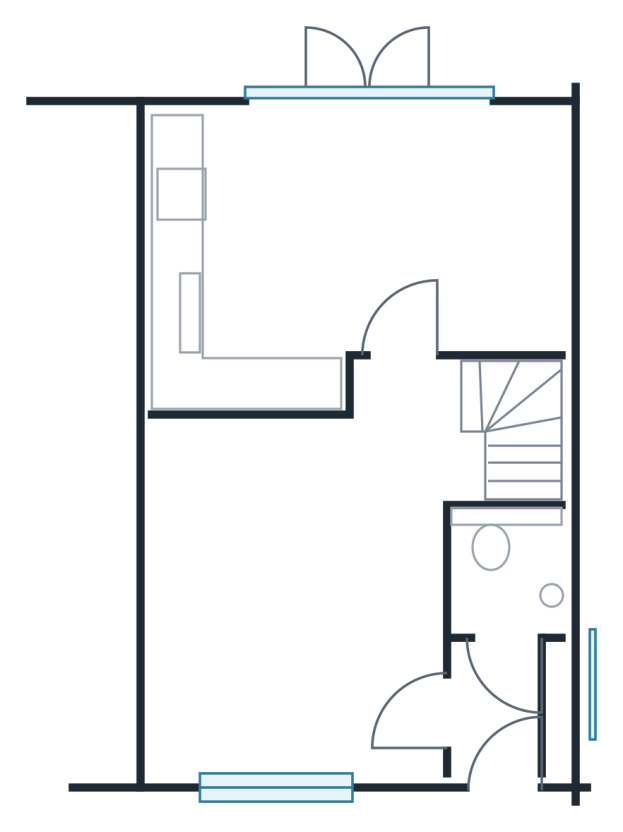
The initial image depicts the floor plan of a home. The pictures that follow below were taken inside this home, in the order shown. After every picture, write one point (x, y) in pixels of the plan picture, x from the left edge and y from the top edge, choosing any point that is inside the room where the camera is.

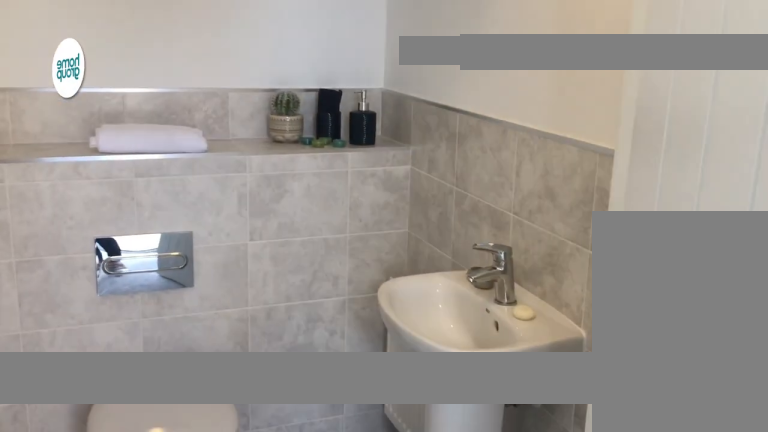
(507, 571)
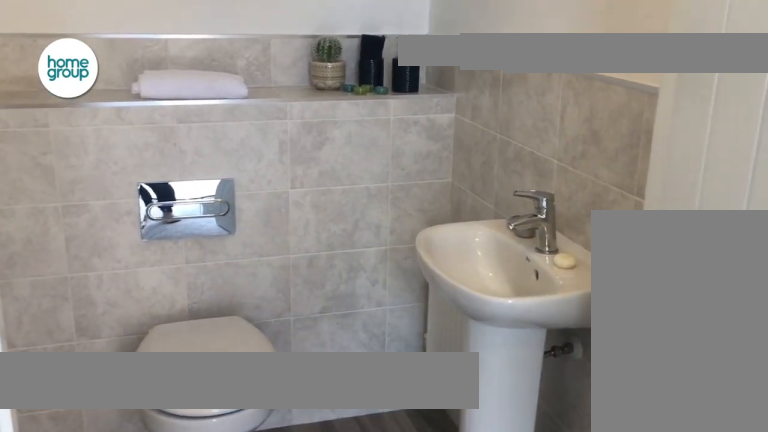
(507, 571)
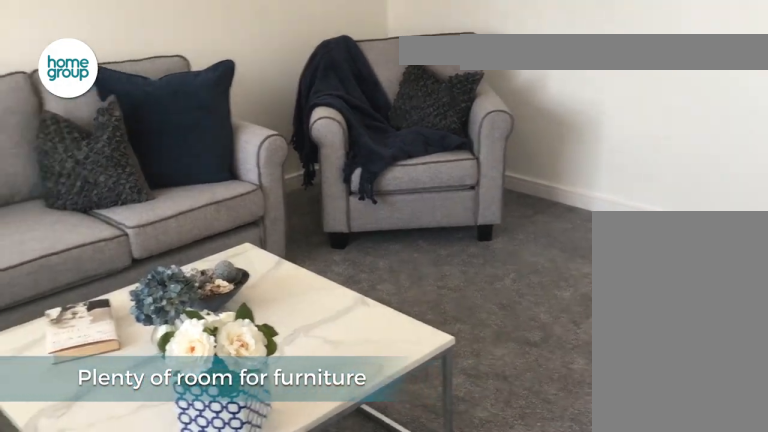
(298, 579)
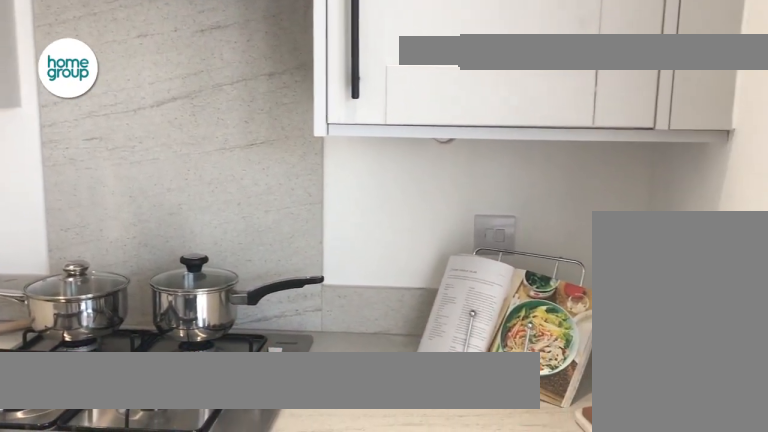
(358, 244)
